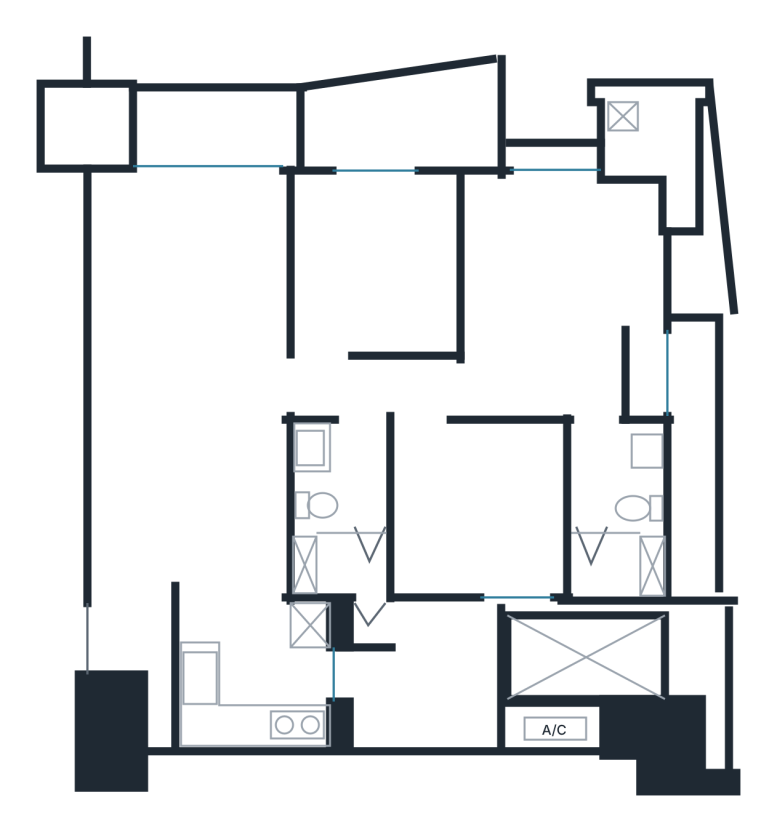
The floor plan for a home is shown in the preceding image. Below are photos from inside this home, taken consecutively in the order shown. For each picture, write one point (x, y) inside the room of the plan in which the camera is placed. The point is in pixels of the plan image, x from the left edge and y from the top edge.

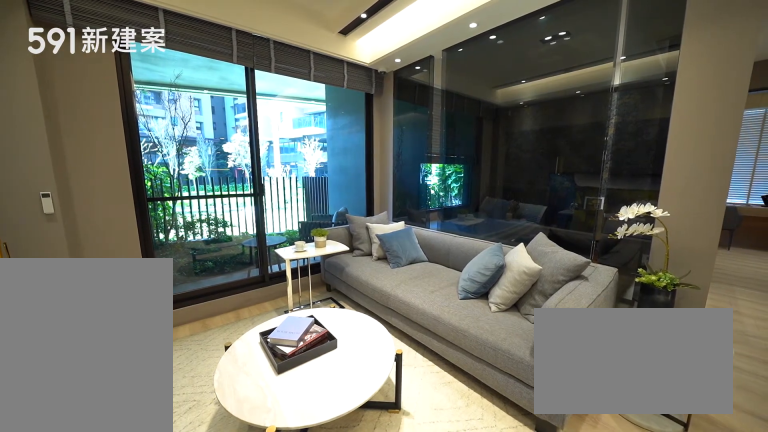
(195, 276)
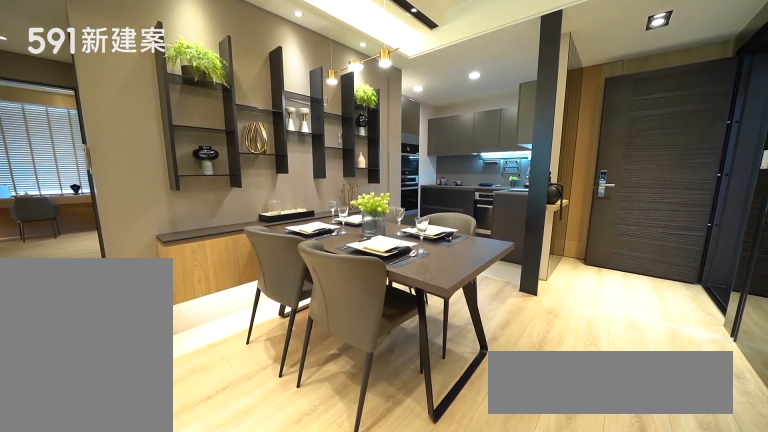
(191, 471)
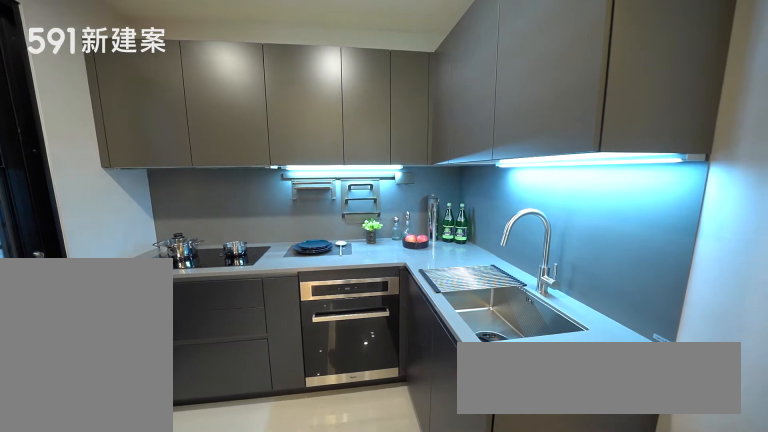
(254, 675)
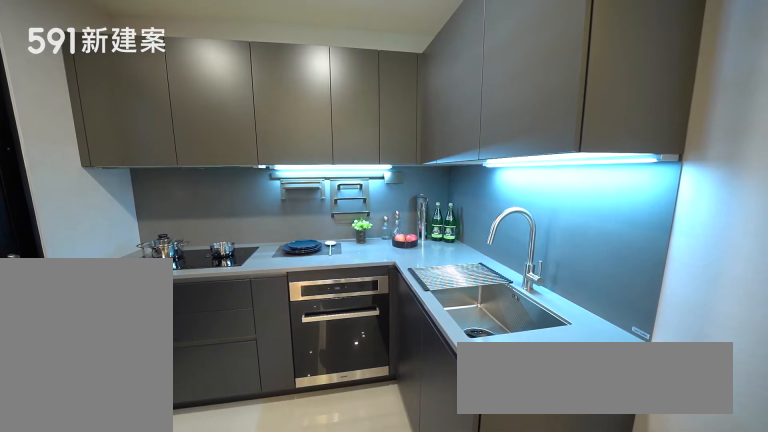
(254, 675)
